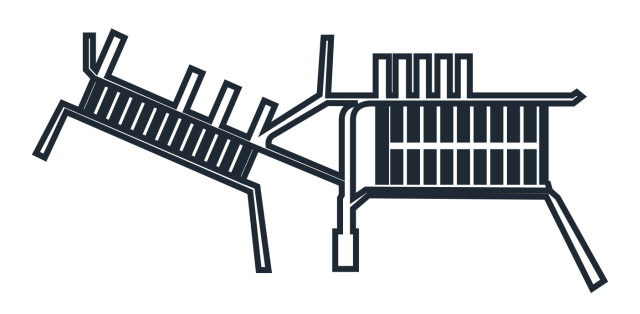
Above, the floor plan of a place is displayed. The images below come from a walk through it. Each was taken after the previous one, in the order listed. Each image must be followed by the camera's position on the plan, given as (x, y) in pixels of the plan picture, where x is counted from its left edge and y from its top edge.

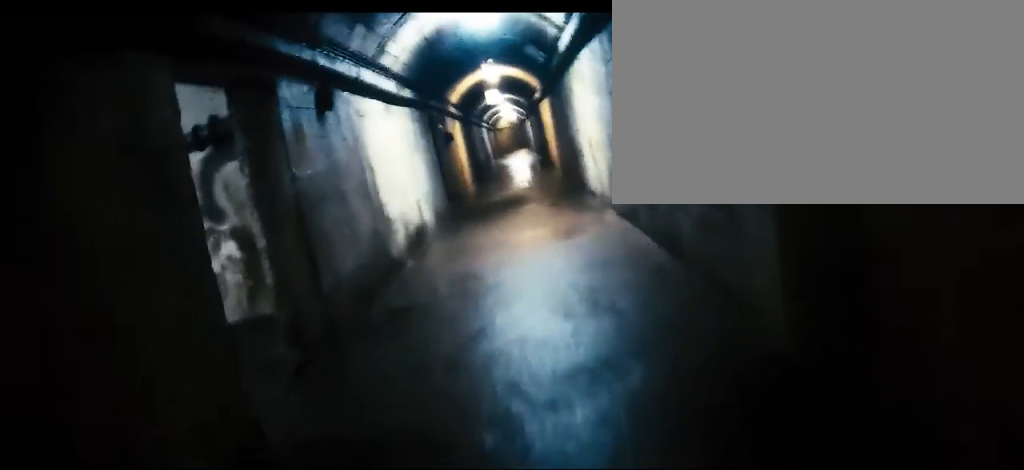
(450, 190)
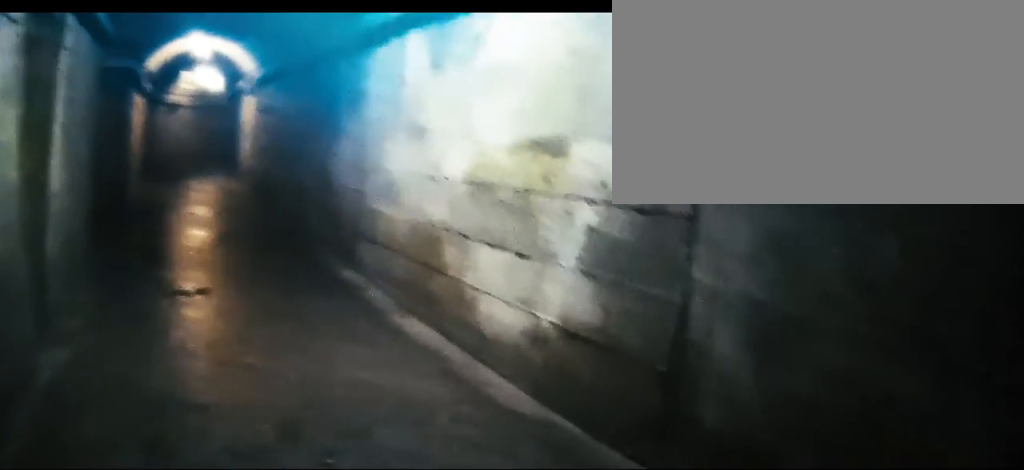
(515, 190)
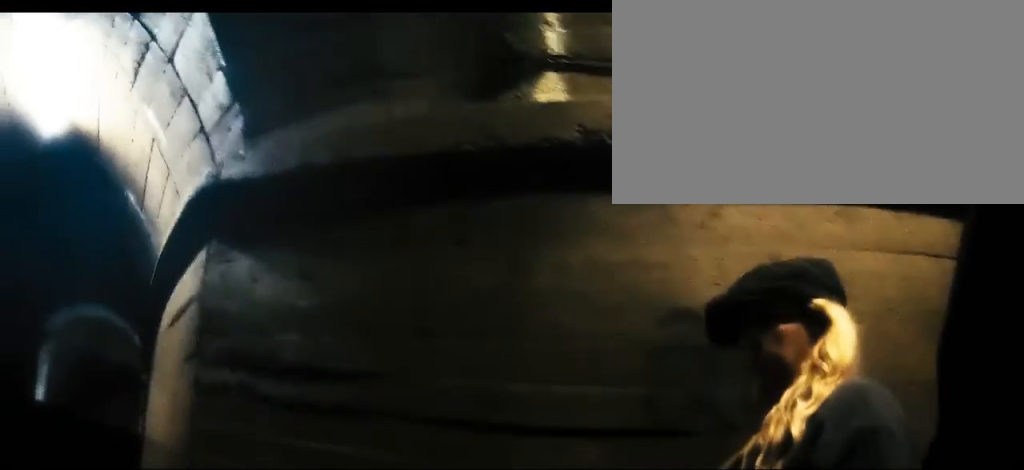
(551, 190)
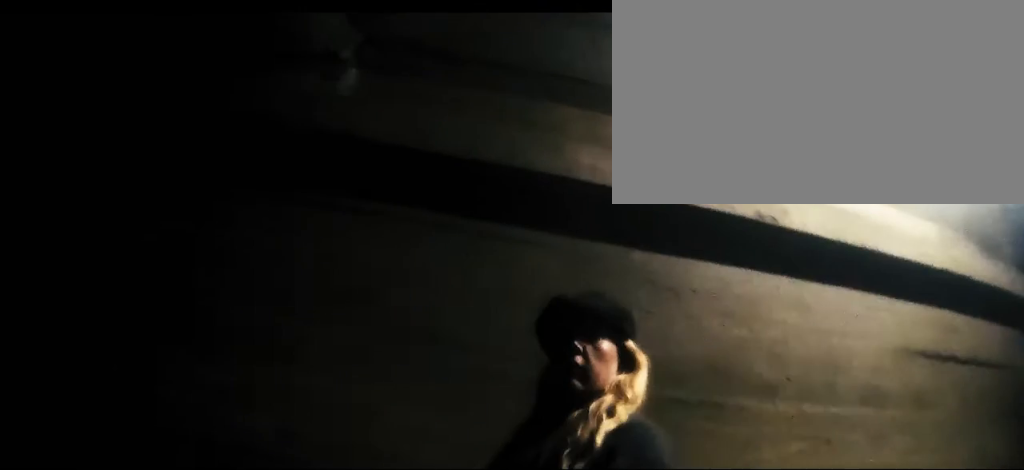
(550, 191)
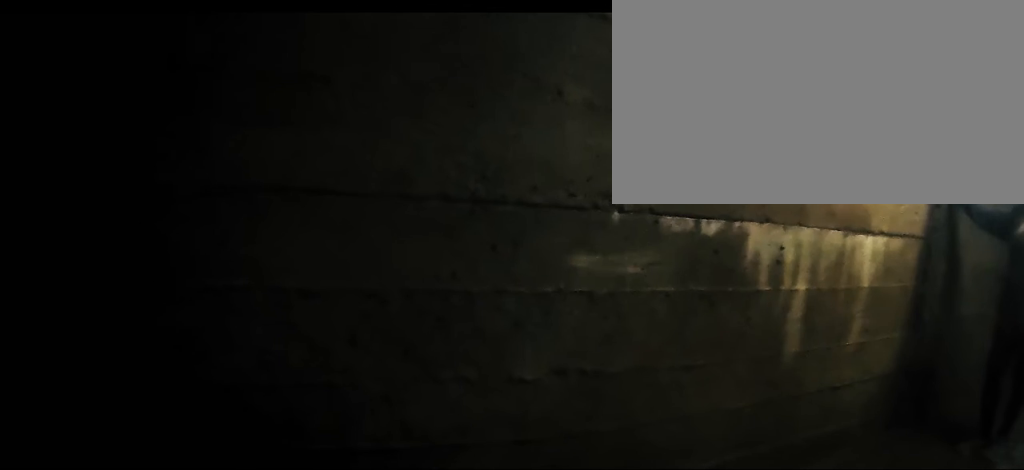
(537, 95)
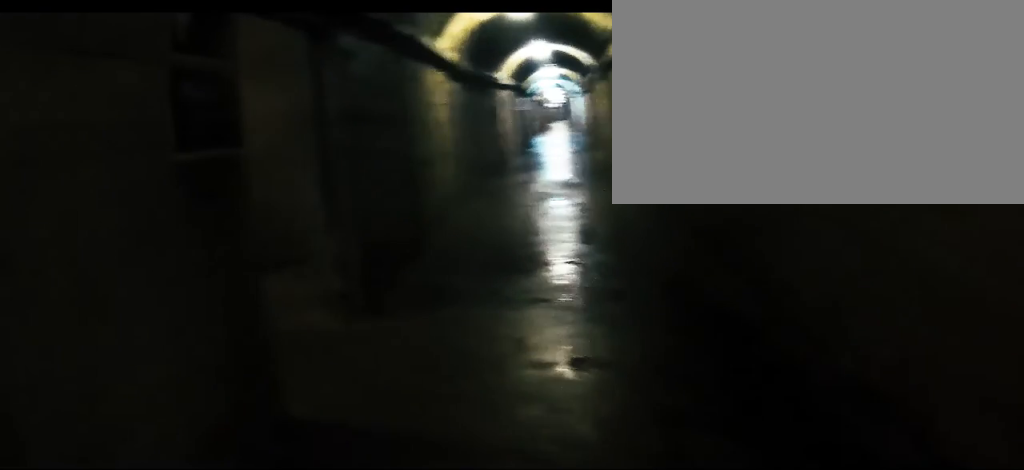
(520, 102)
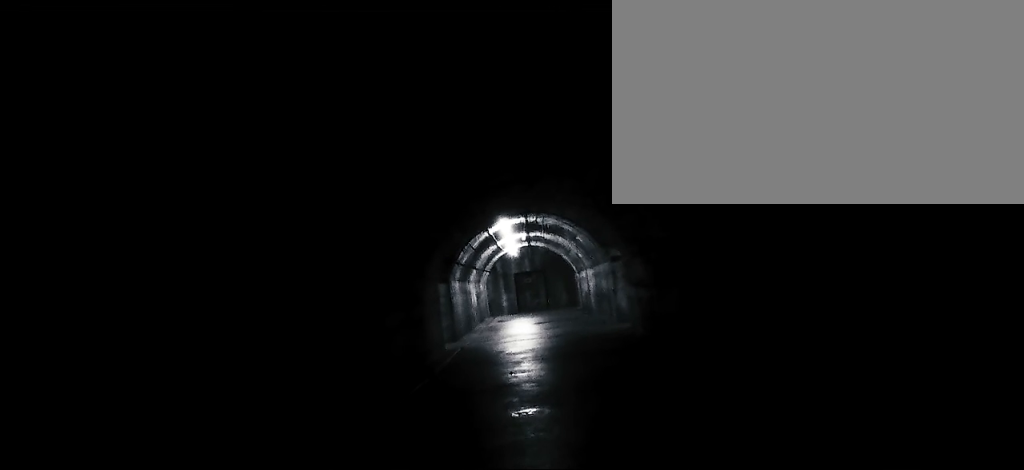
(327, 49)
